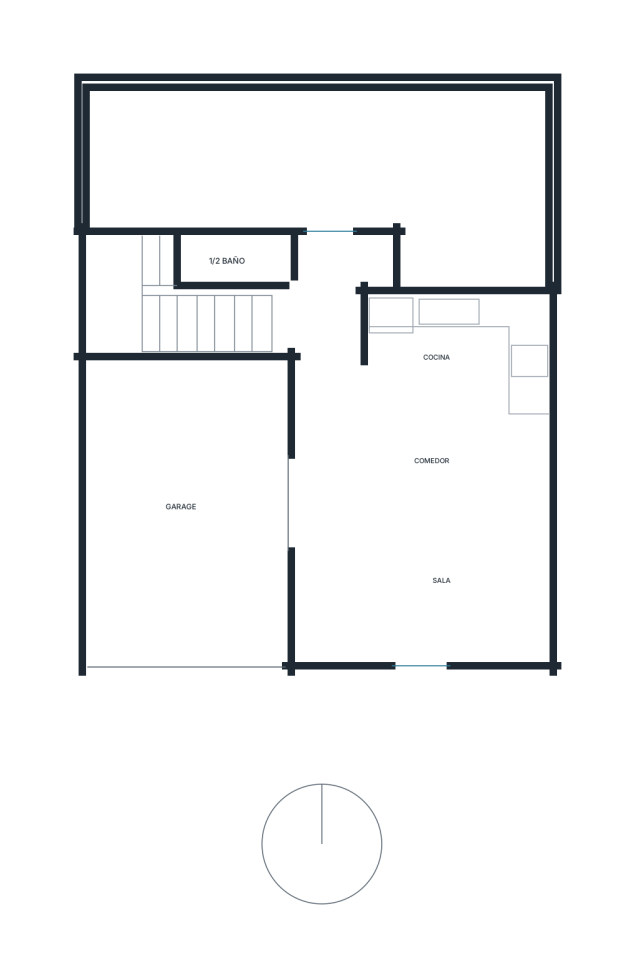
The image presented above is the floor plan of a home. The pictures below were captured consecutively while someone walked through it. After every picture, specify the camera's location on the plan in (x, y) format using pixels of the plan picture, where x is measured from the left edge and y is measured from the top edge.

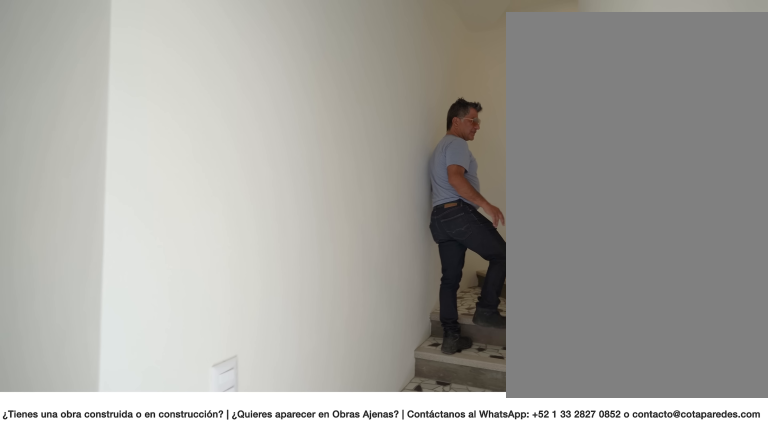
(314, 325)
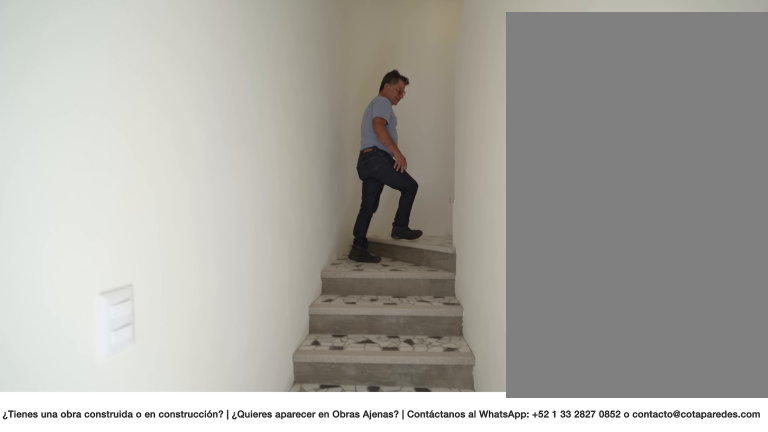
(264, 317)
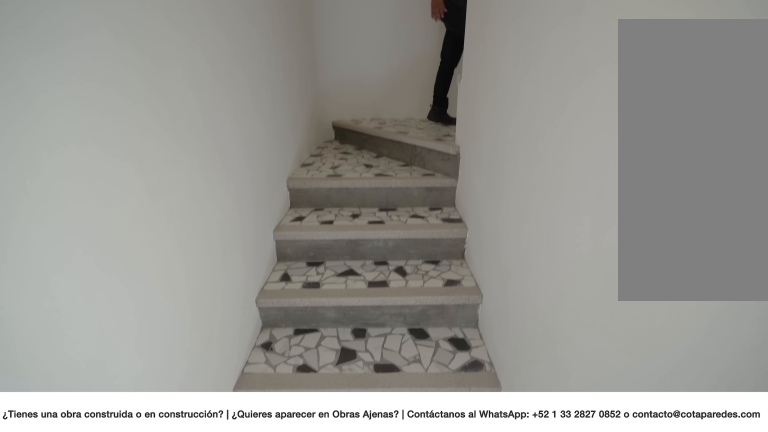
(284, 315)
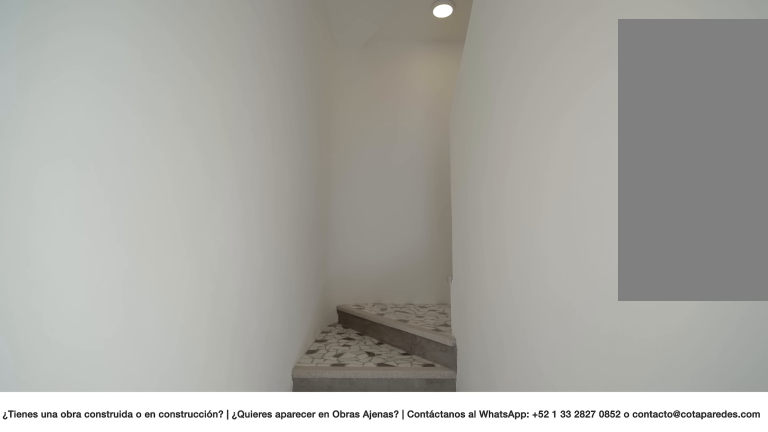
(284, 315)
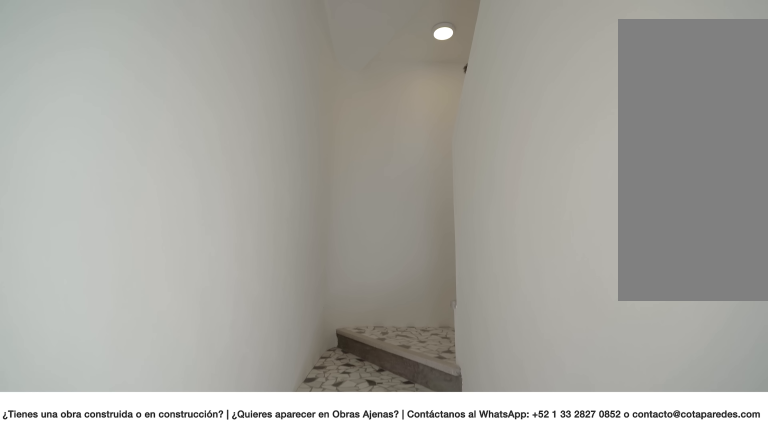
(284, 315)
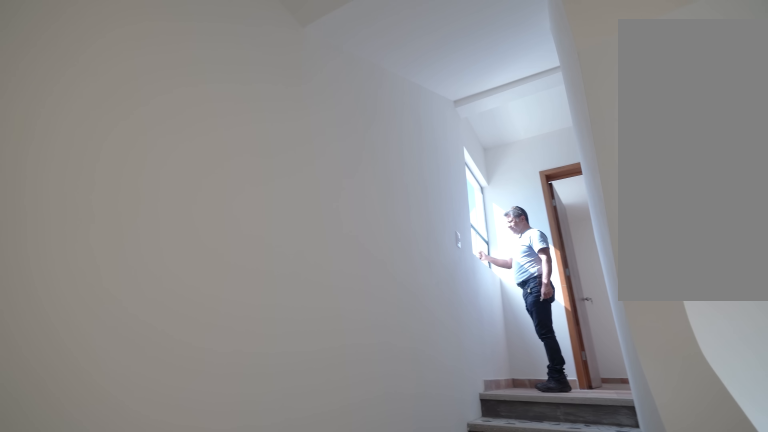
(130, 322)
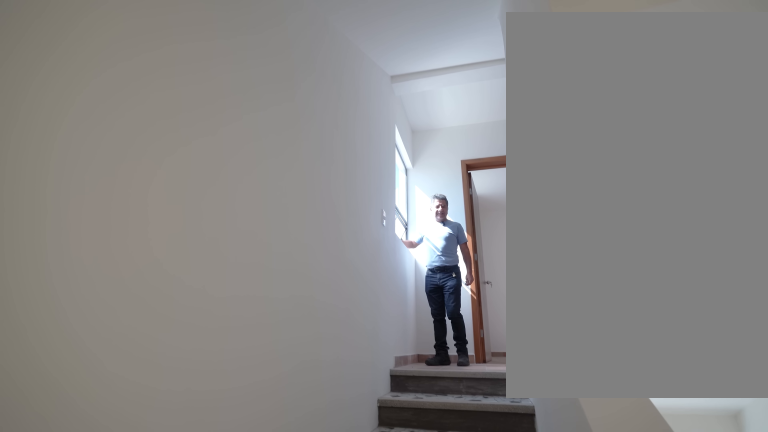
(124, 321)
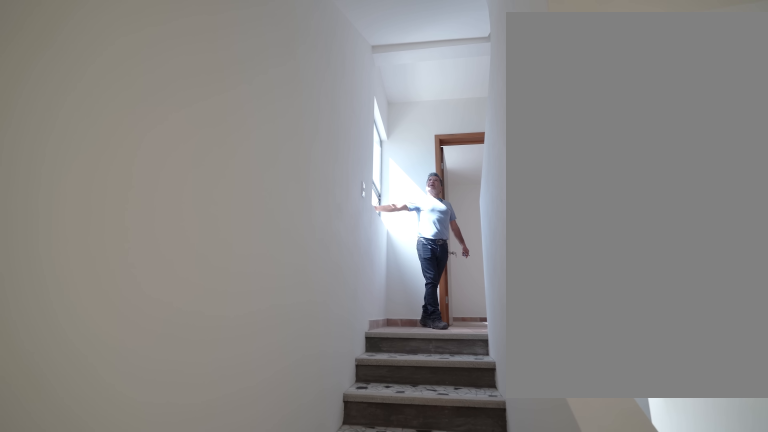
(113, 321)
